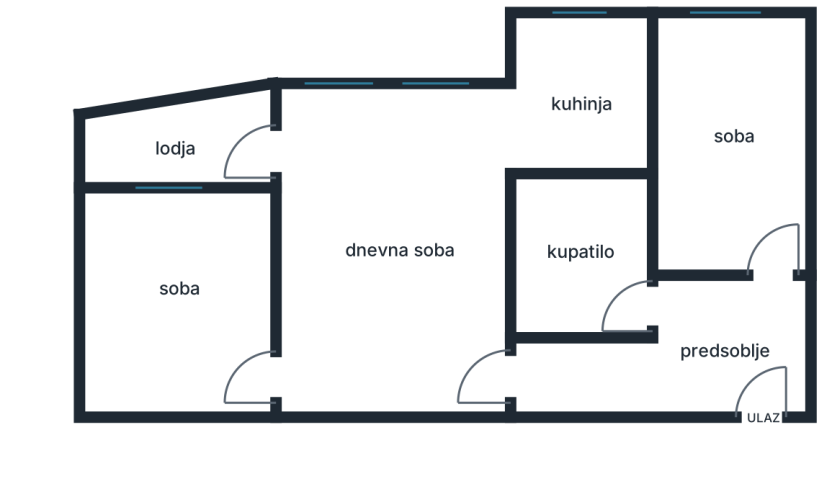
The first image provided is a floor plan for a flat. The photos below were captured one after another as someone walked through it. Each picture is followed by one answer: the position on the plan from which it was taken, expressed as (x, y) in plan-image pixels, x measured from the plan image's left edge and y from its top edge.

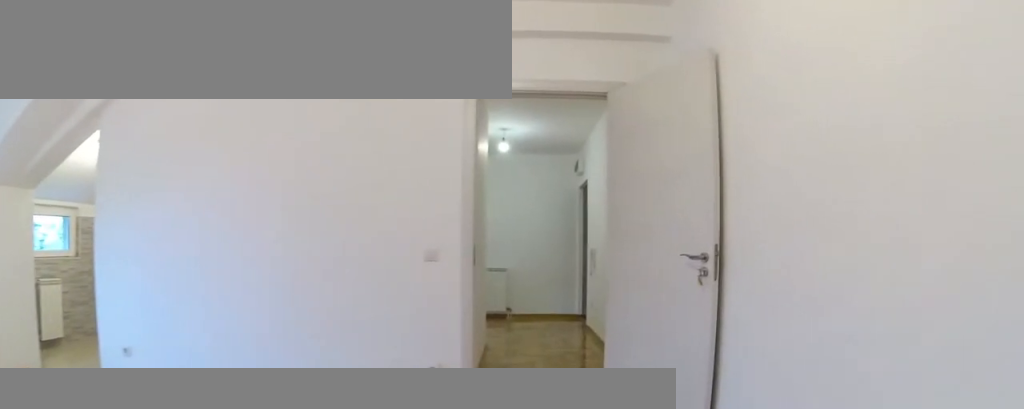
(345, 371)
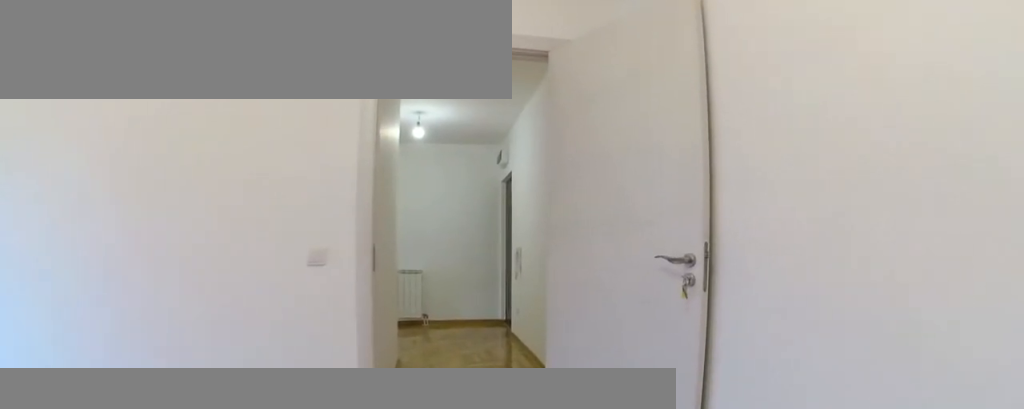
(380, 373)
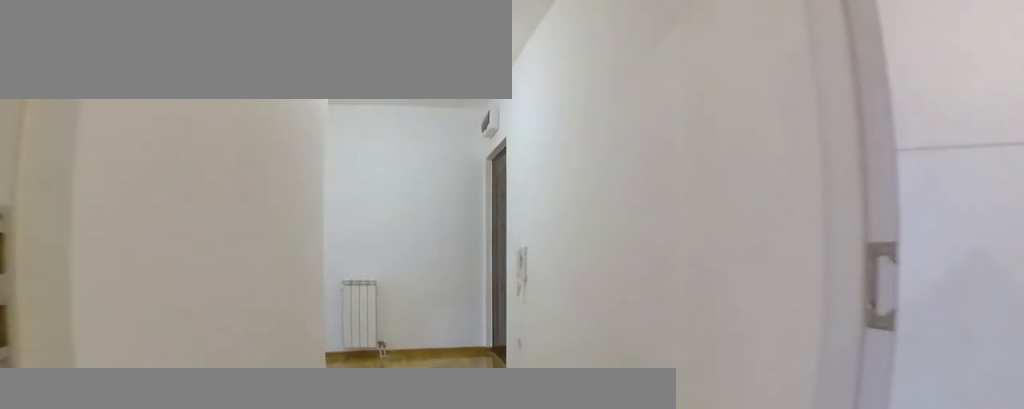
(468, 377)
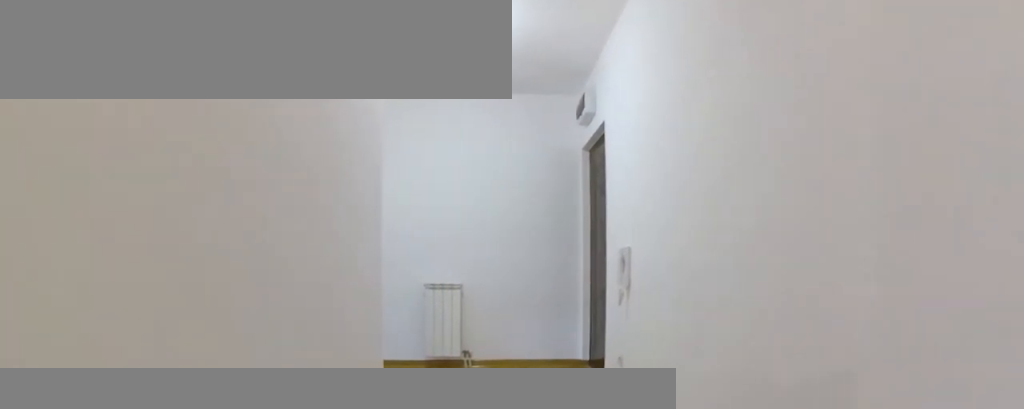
(501, 378)
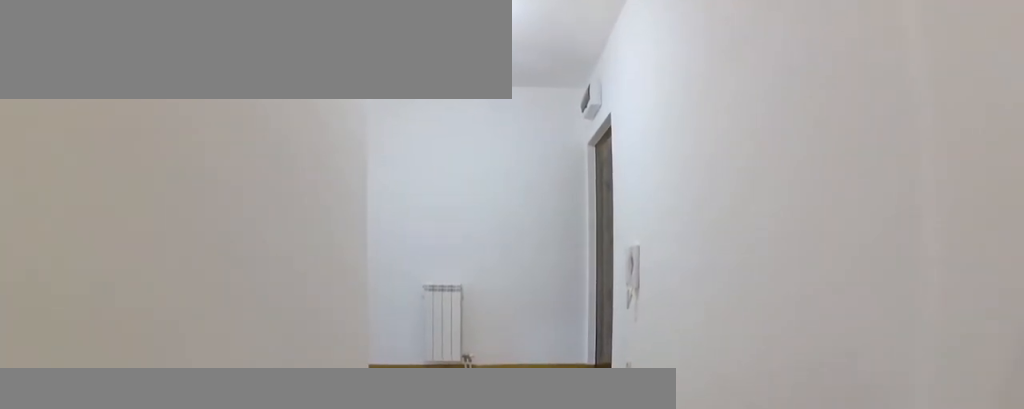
(532, 378)
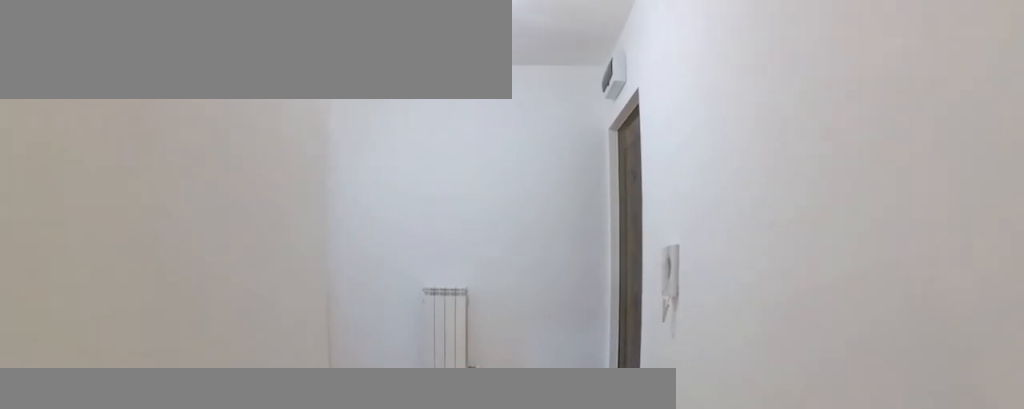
(570, 378)
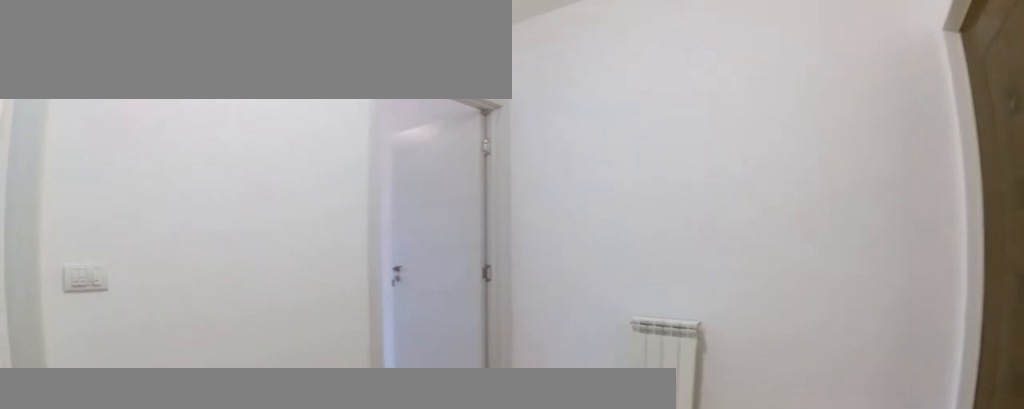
(652, 378)
